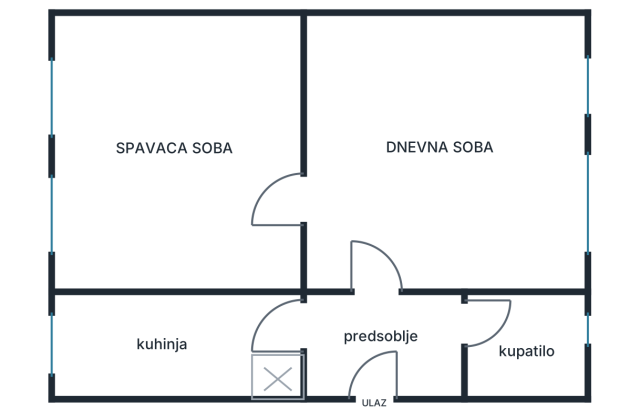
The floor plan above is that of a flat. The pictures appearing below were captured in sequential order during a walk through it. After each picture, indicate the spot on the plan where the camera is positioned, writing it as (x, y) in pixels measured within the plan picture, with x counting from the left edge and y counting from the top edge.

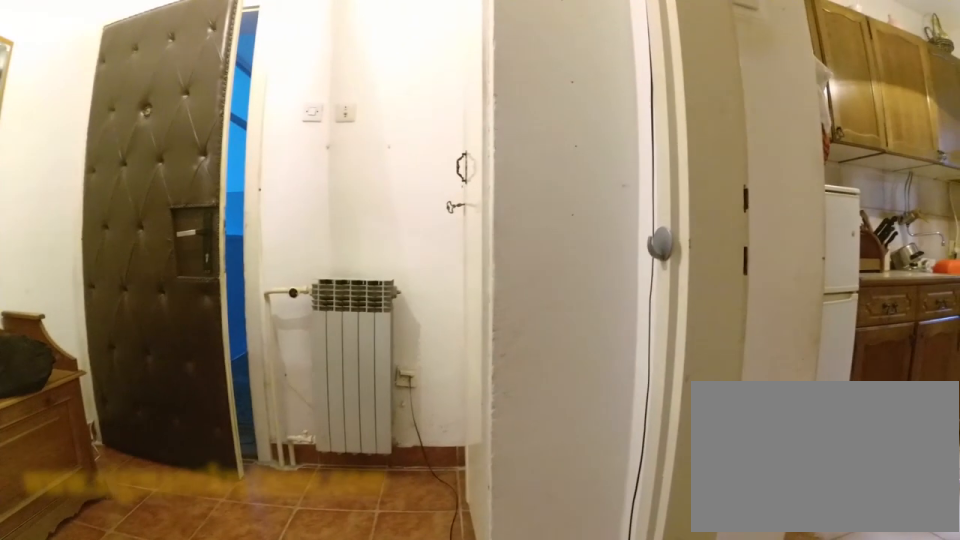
(382, 300)
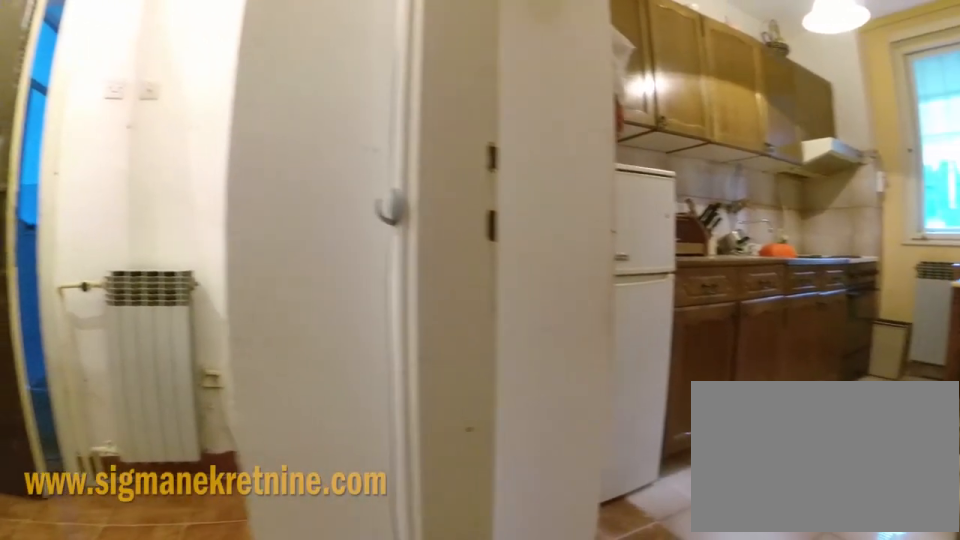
(369, 305)
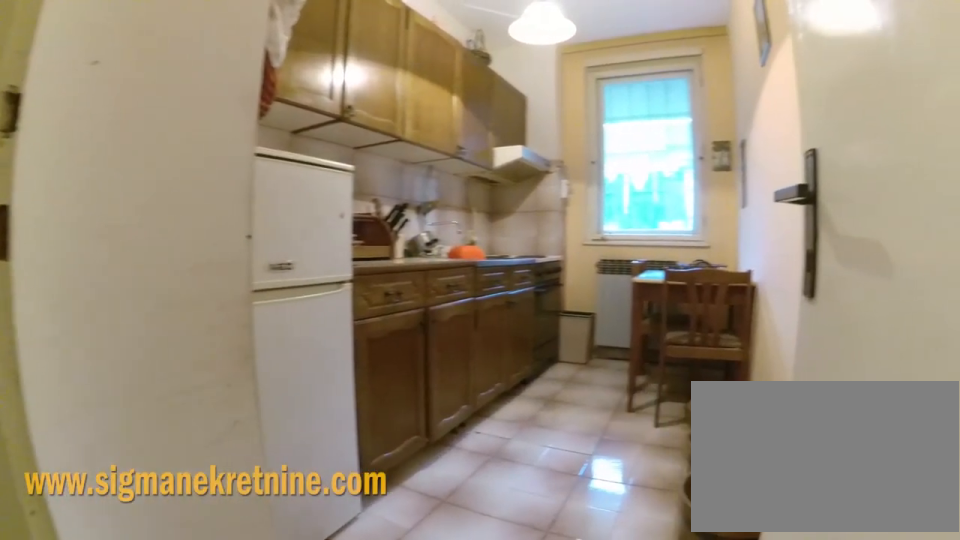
(349, 309)
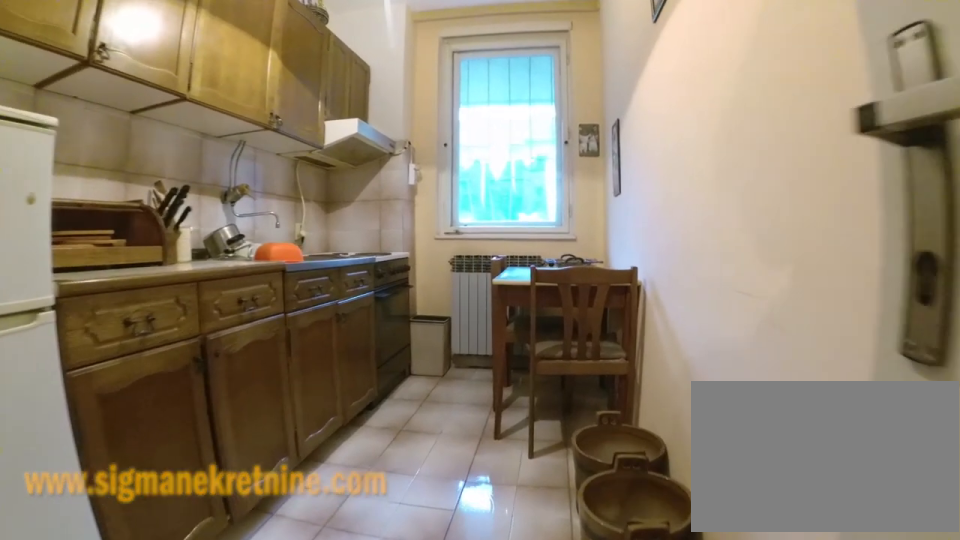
(296, 314)
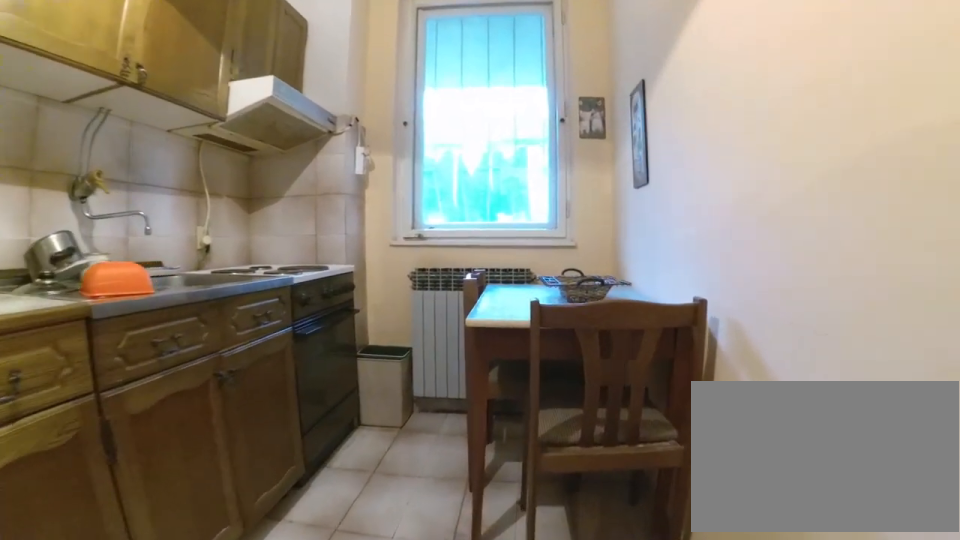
(237, 314)
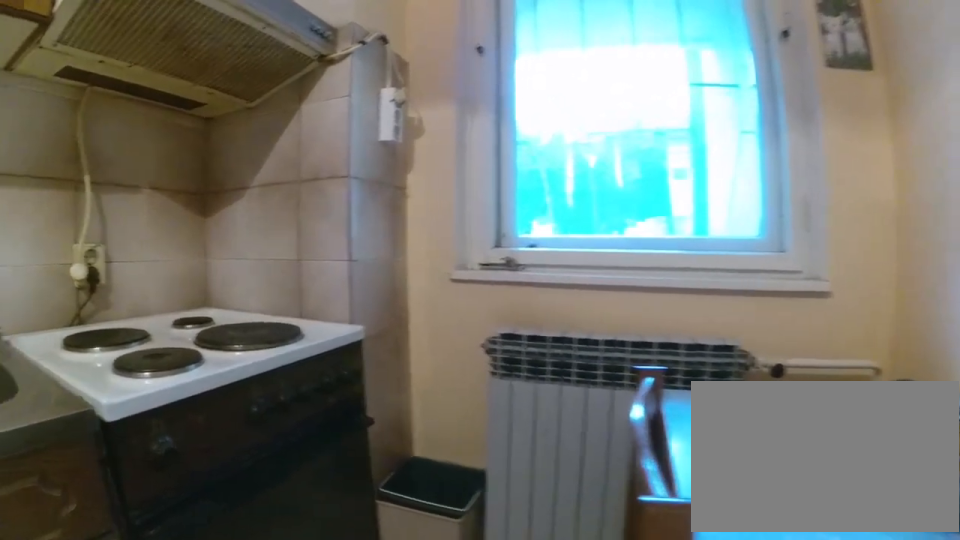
(146, 312)
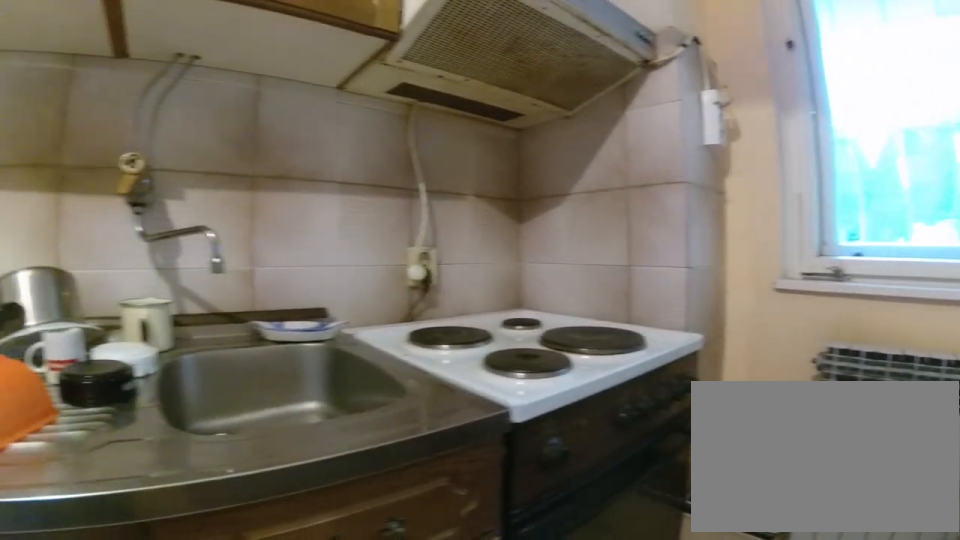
(140, 302)
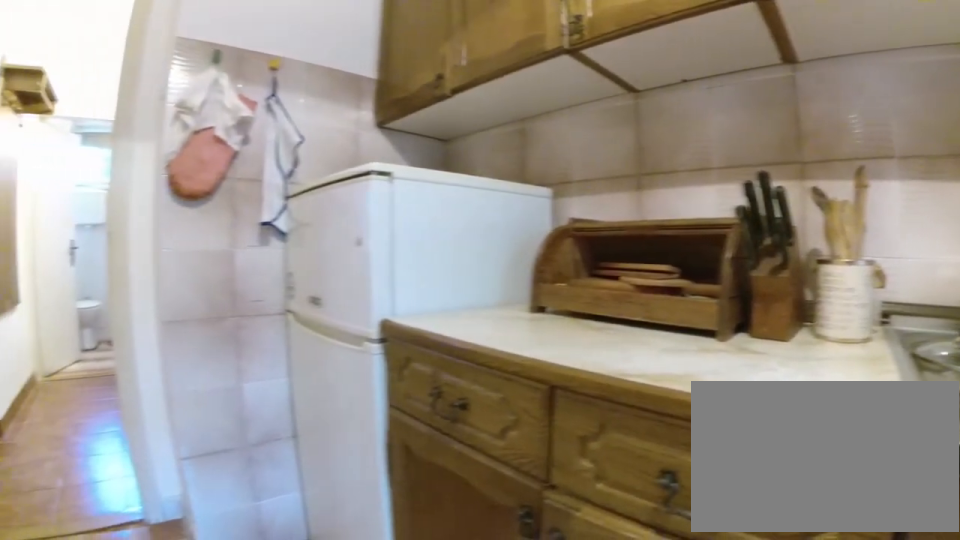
(114, 306)
